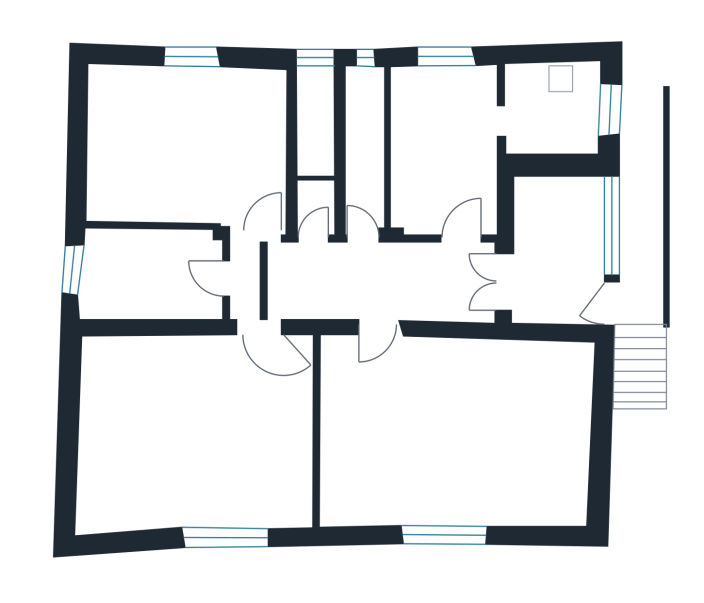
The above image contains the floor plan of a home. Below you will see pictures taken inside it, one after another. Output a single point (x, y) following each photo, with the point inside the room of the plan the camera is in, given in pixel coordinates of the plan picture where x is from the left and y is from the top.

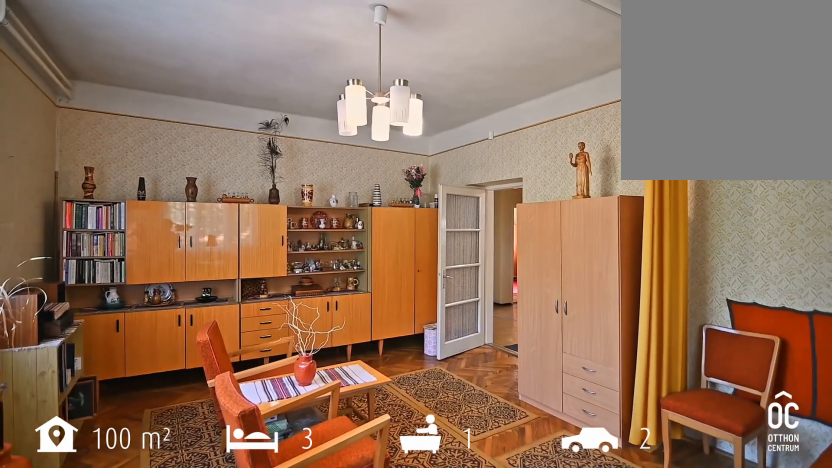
(462, 431)
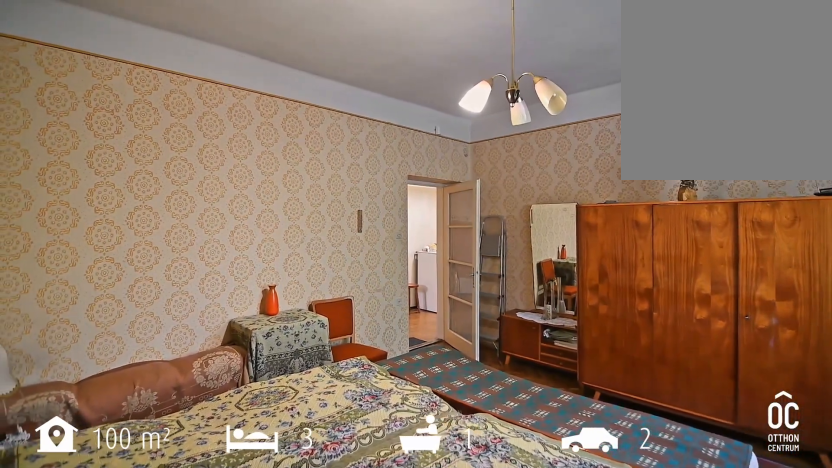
(190, 431)
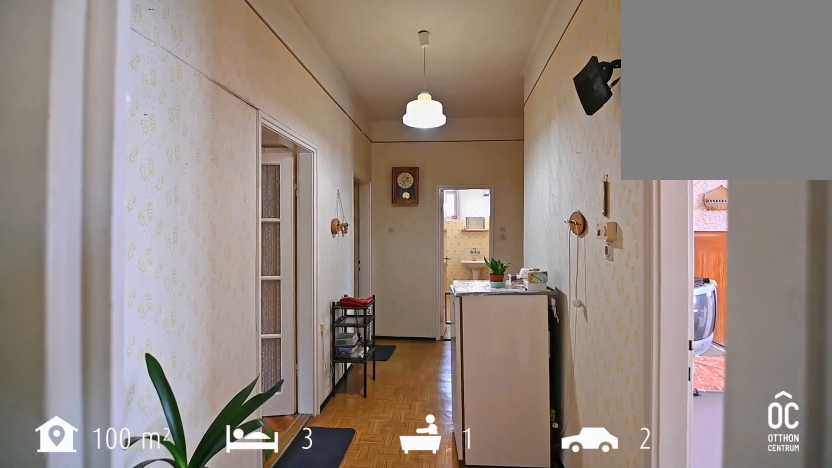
(380, 278)
